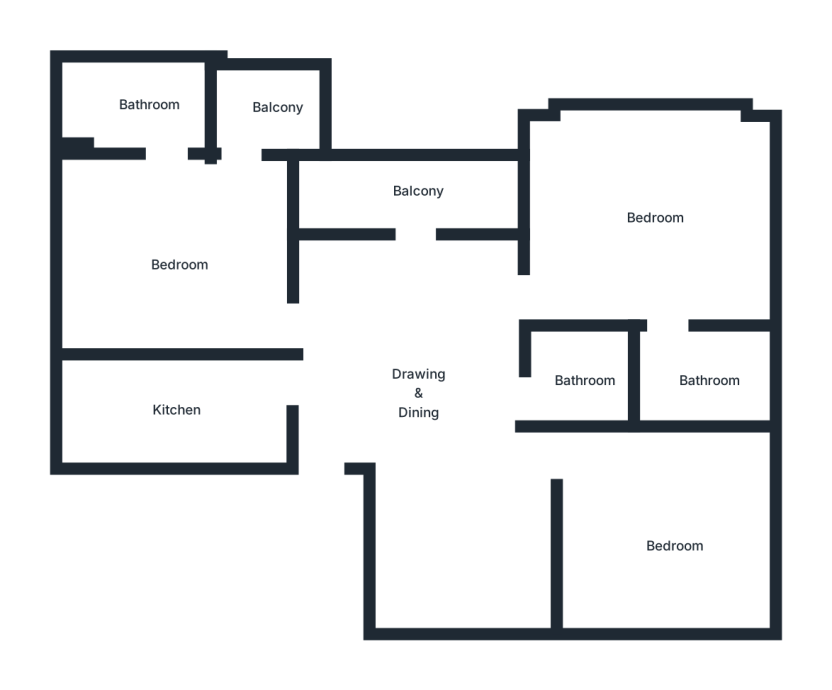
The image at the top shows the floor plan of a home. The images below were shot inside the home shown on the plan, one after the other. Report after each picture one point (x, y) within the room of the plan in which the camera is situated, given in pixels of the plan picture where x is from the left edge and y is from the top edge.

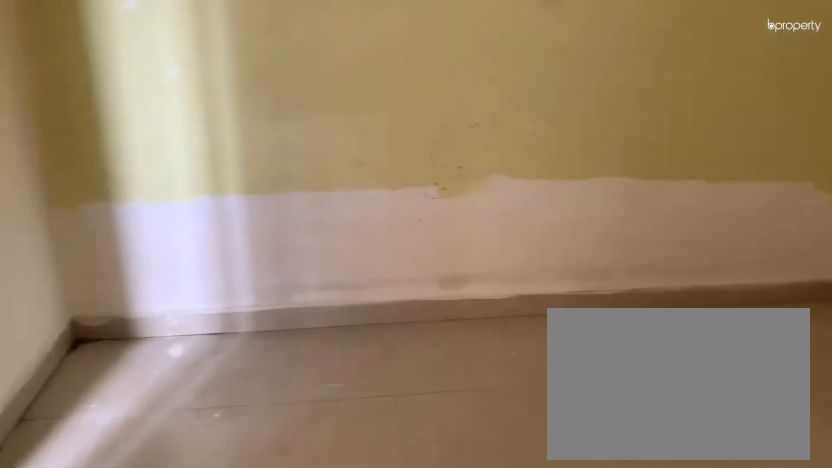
(671, 543)
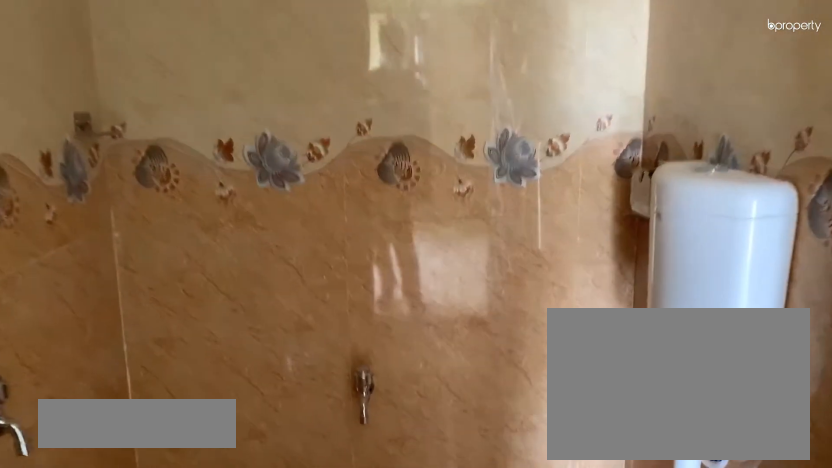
(586, 379)
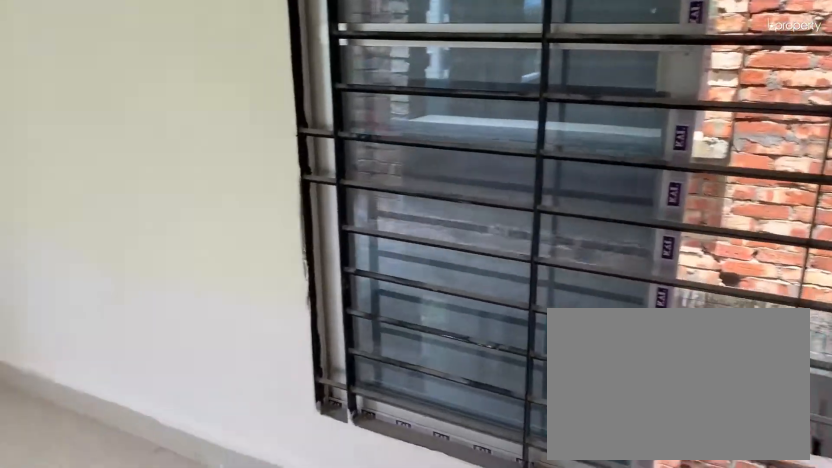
(649, 223)
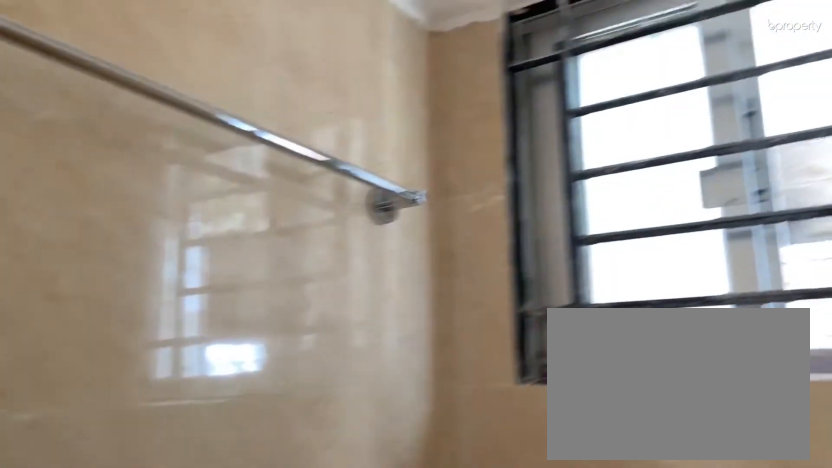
(708, 374)
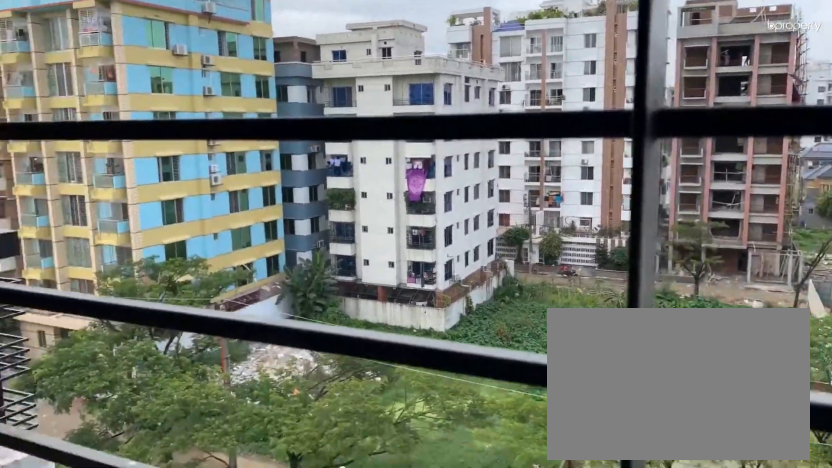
(418, 196)
